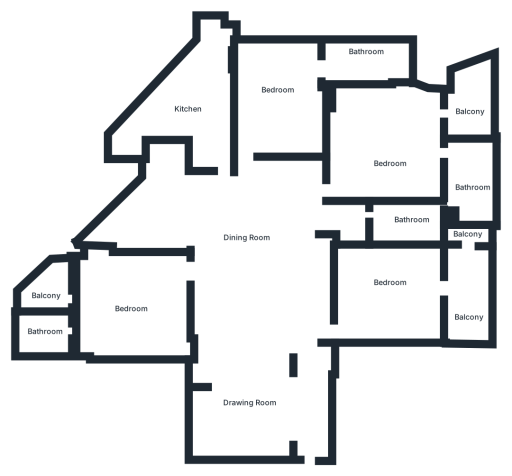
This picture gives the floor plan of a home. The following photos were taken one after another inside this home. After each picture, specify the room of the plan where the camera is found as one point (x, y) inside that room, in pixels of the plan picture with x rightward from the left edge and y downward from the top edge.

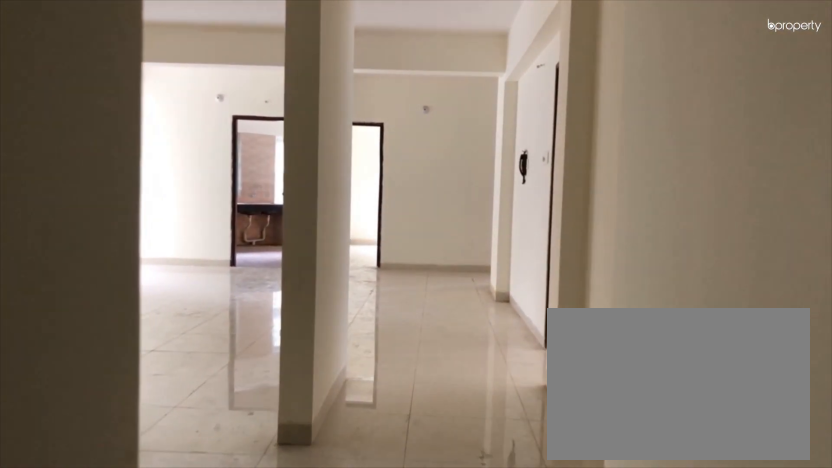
(305, 383)
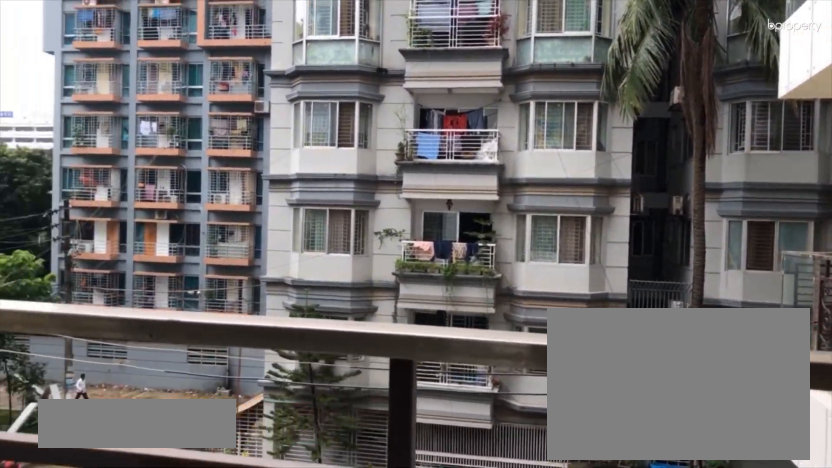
(466, 295)
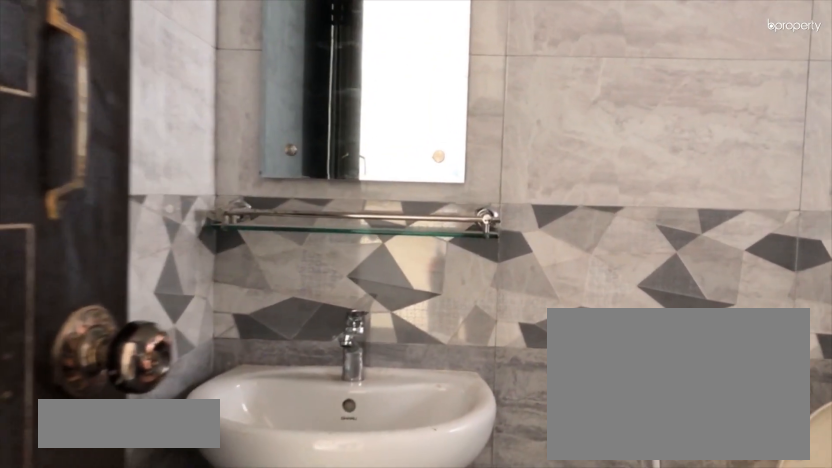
(469, 187)
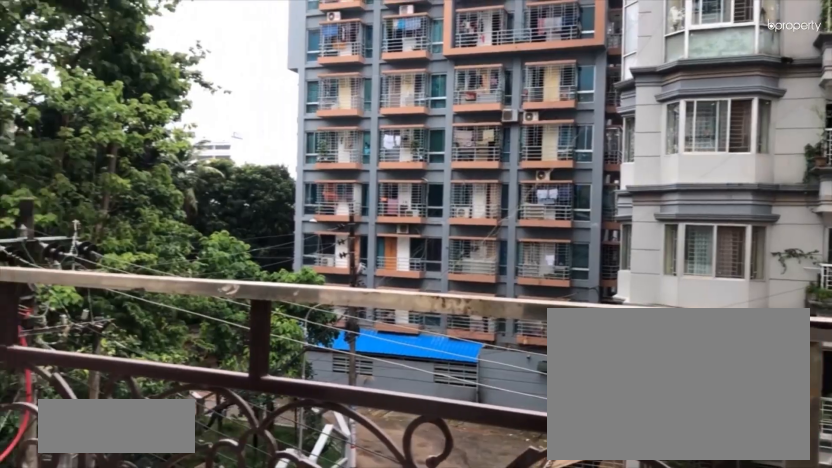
(472, 108)
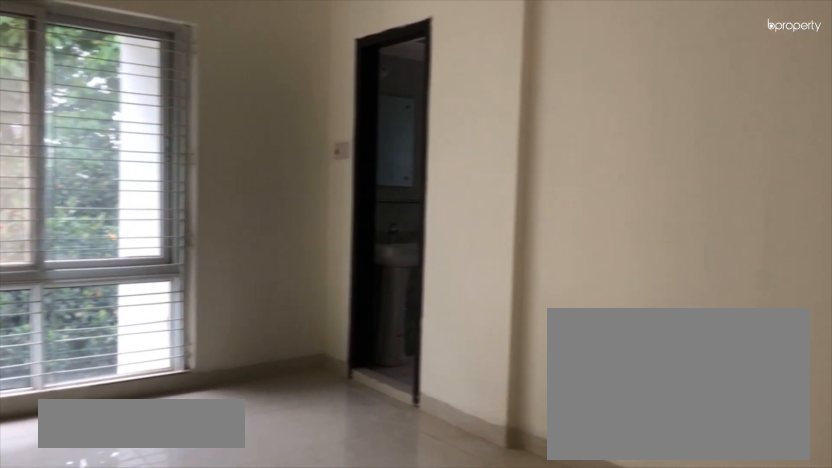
(275, 98)
